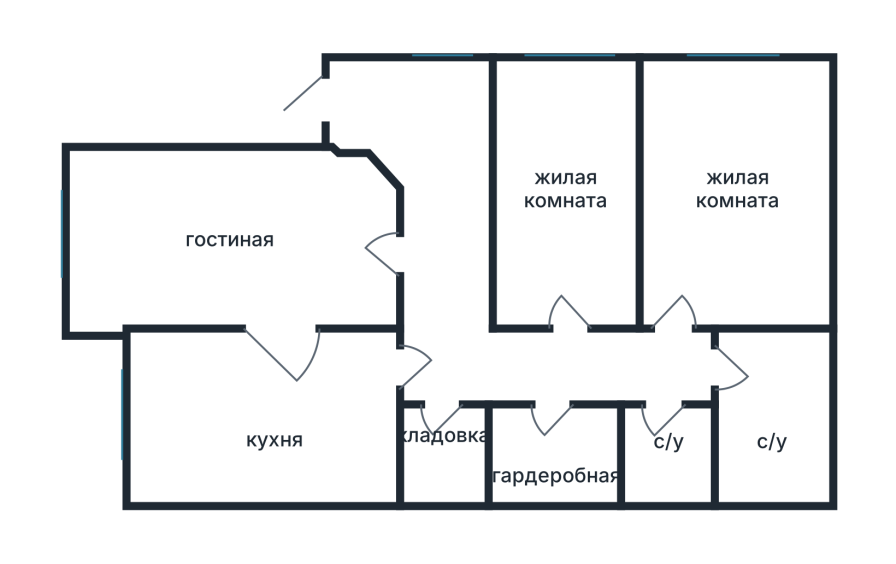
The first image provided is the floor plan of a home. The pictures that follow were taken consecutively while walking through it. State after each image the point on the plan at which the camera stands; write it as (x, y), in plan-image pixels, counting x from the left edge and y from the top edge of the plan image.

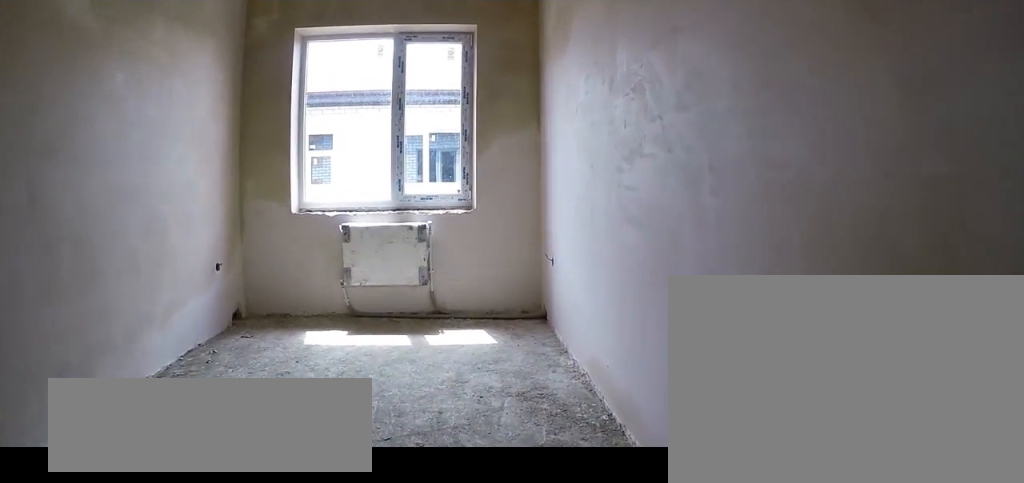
(565, 193)
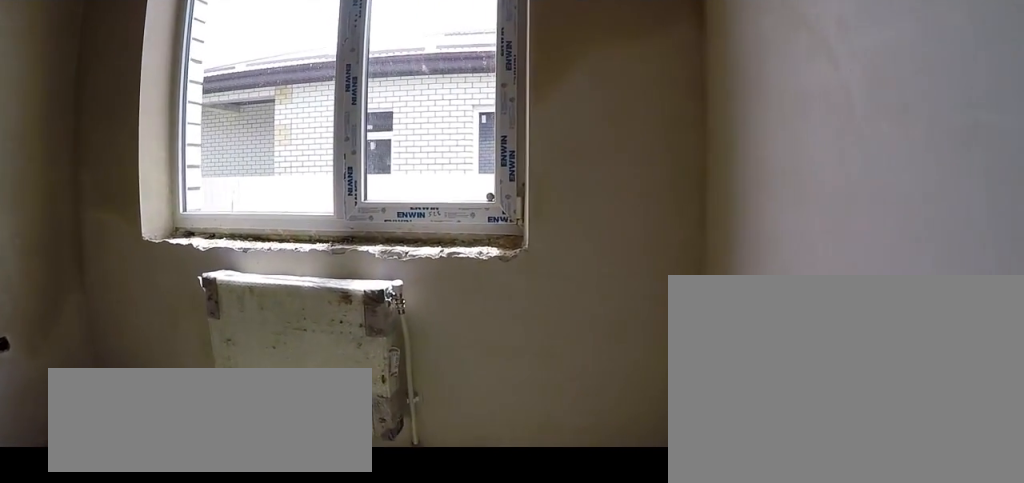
(599, 146)
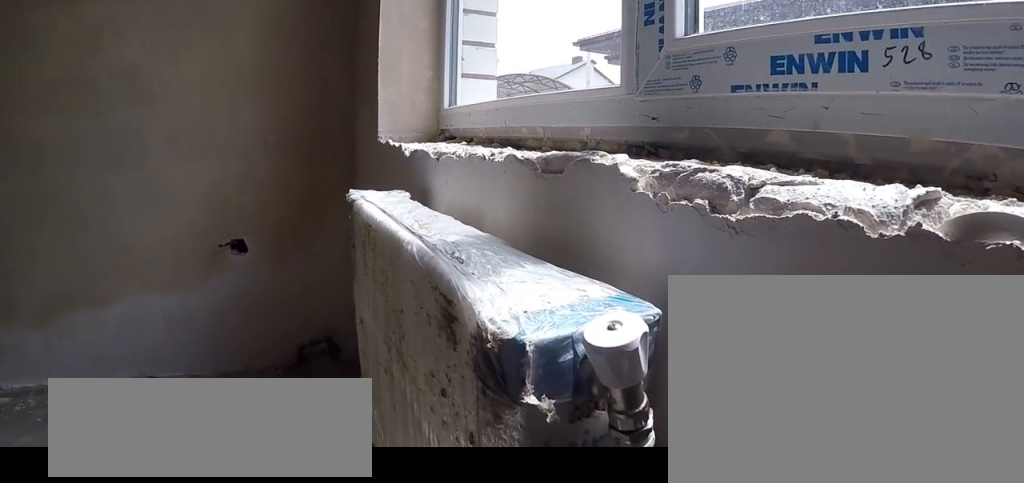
(615, 89)
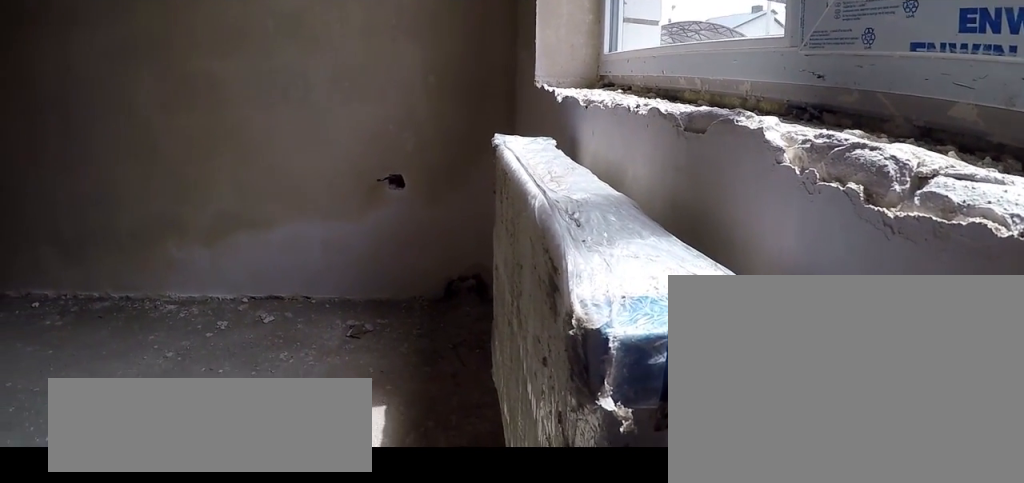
(614, 89)
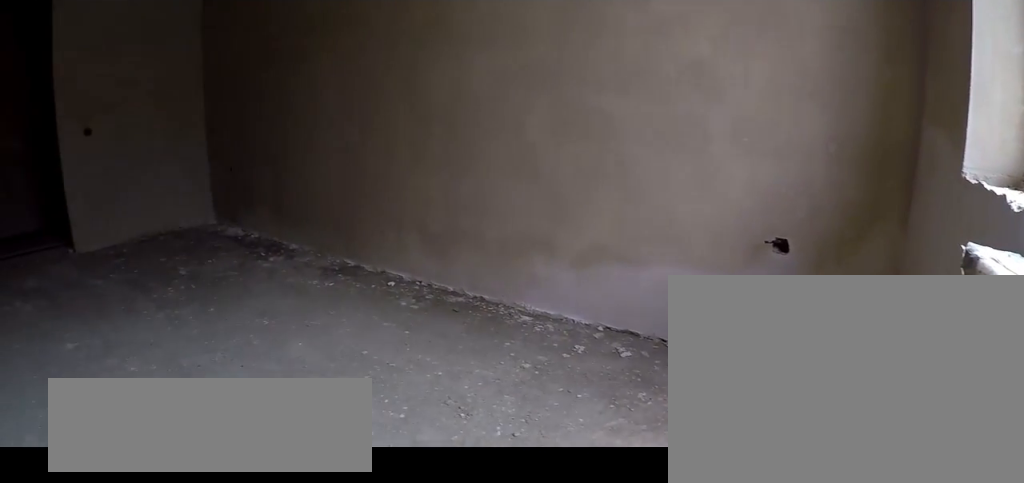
(614, 89)
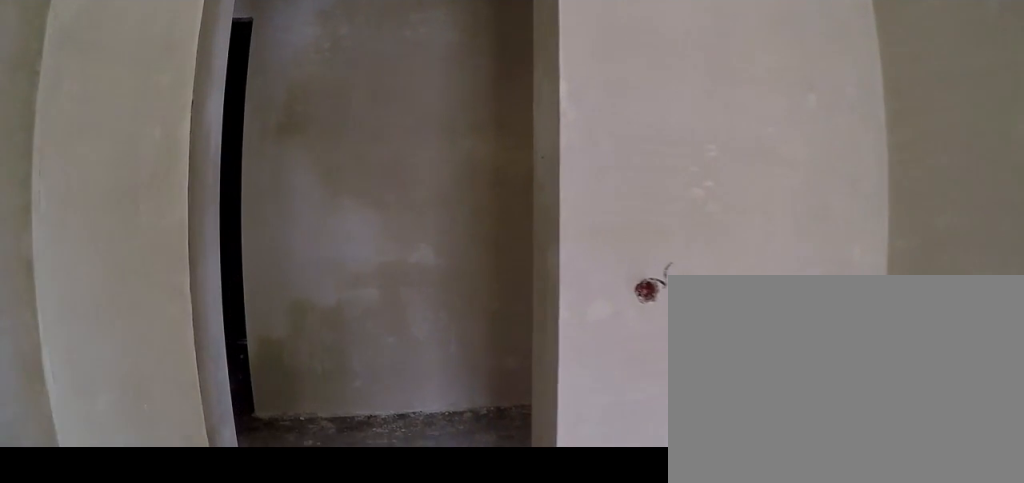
(573, 290)
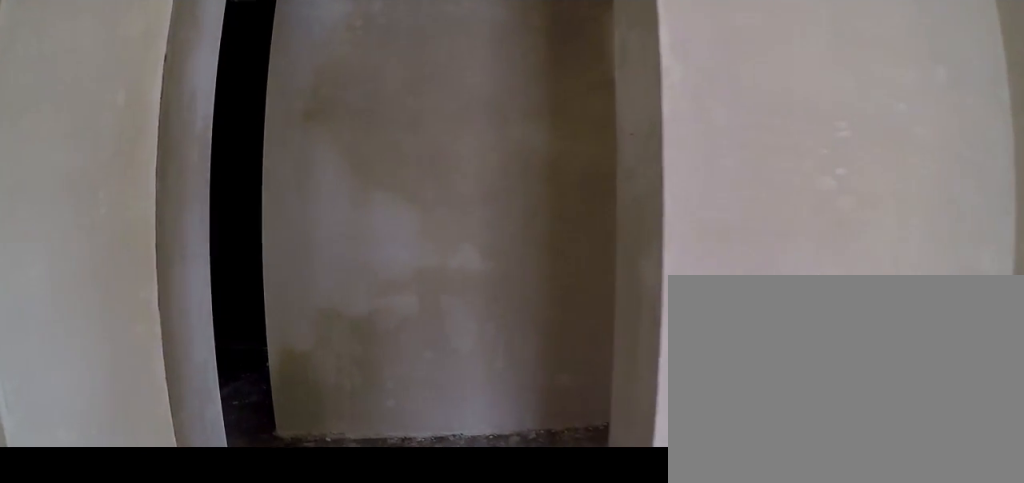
(572, 303)
